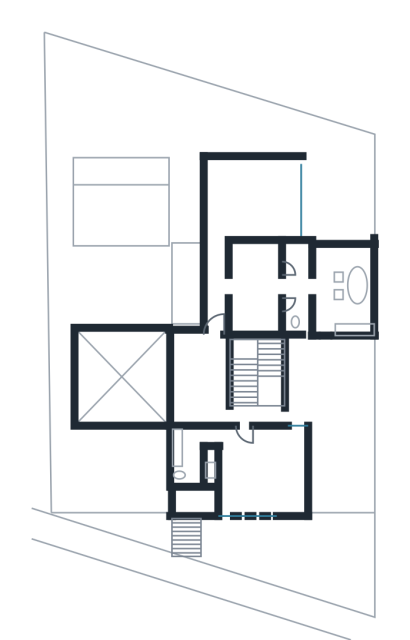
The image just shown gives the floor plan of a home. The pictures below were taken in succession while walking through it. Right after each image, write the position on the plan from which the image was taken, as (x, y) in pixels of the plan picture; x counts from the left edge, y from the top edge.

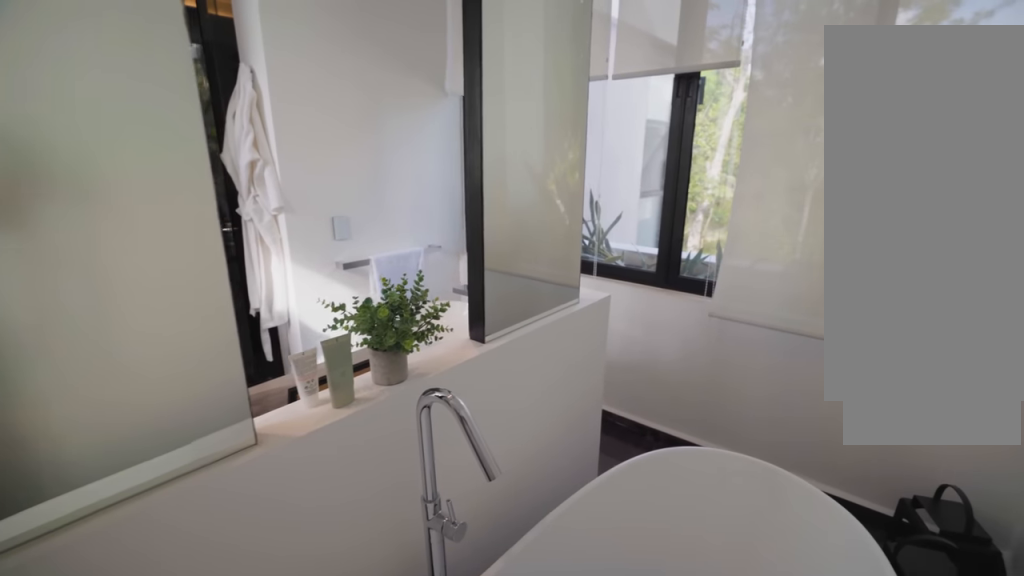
(360, 300)
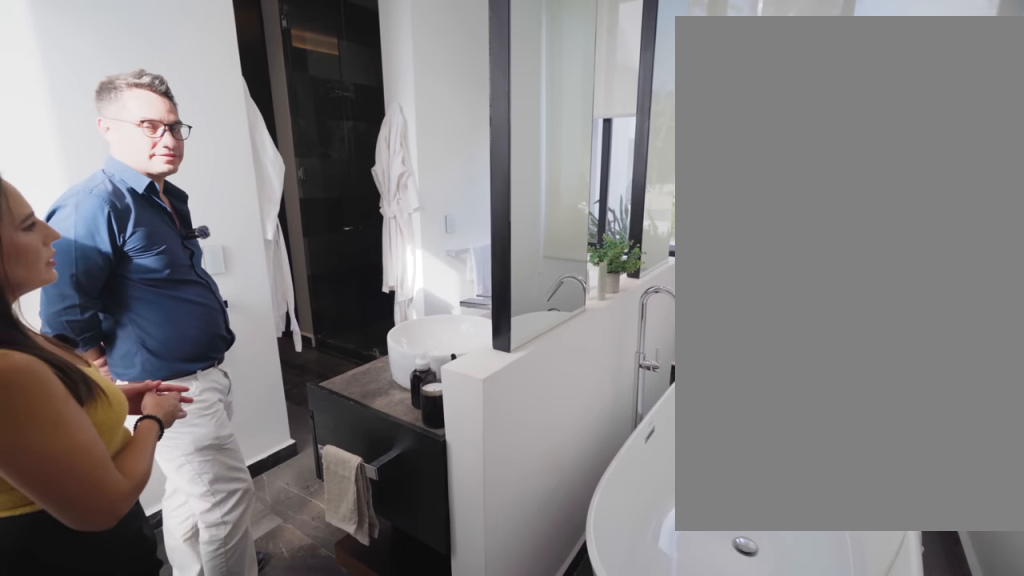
(354, 307)
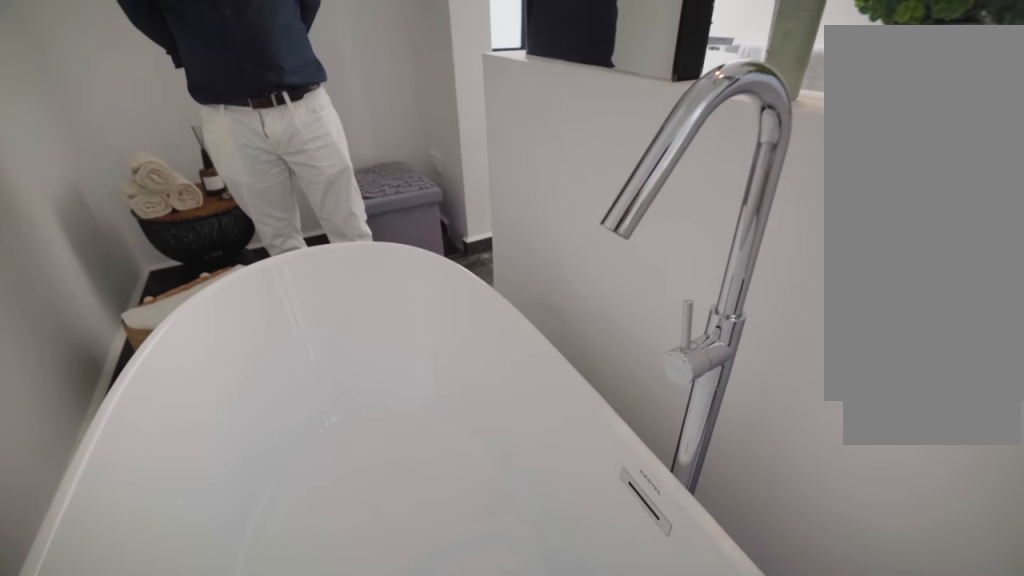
(354, 267)
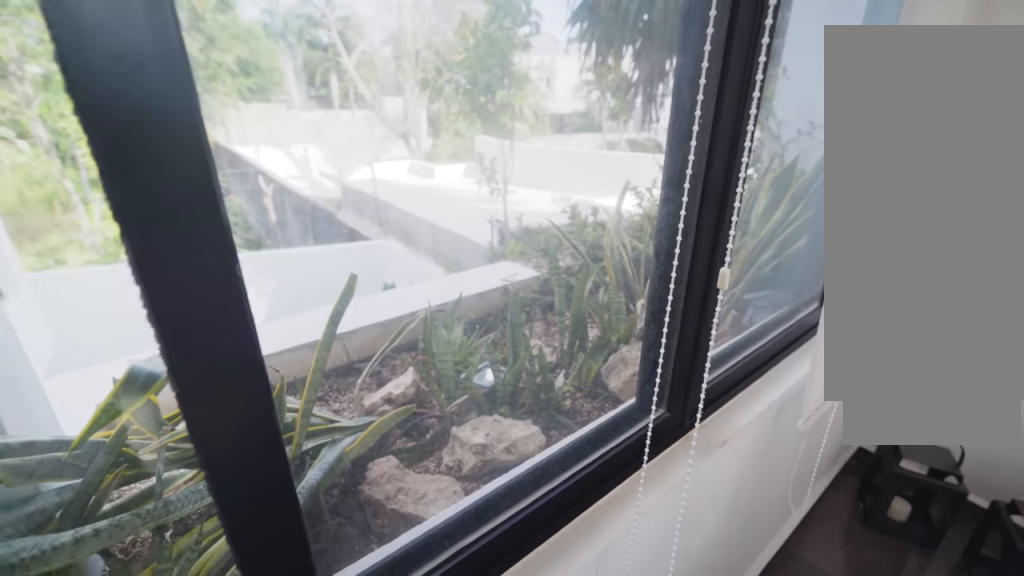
(324, 261)
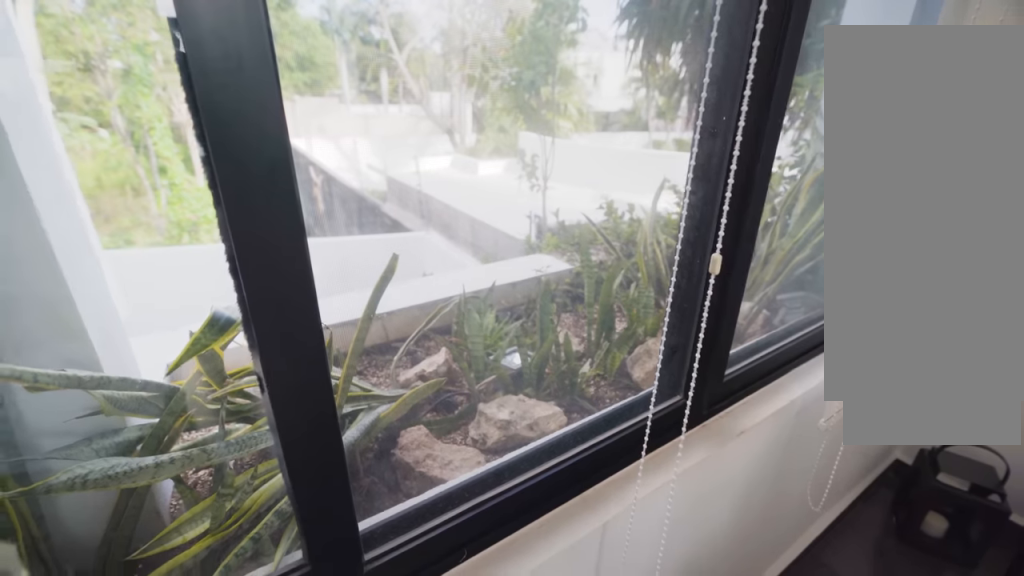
(324, 261)
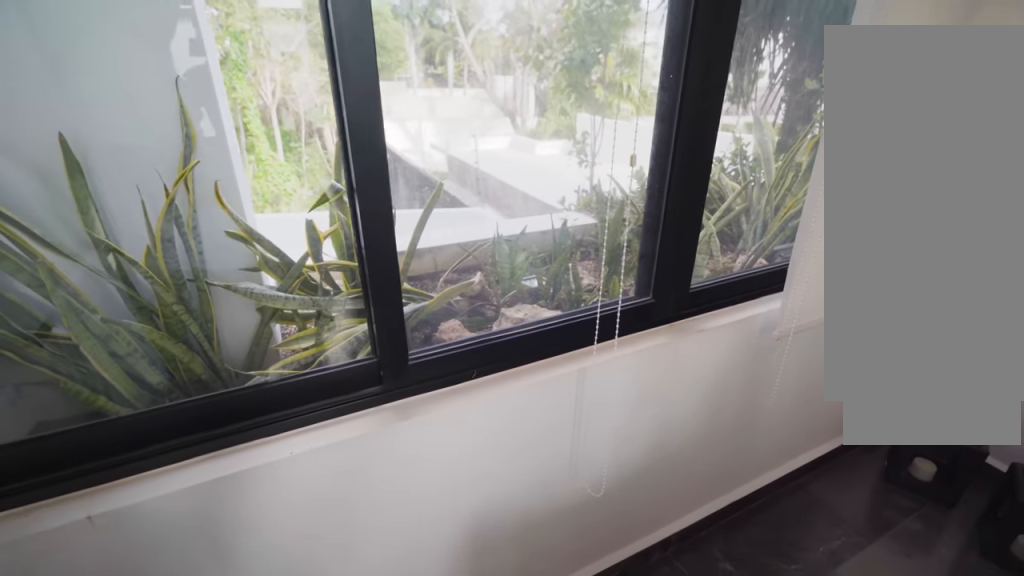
(324, 261)
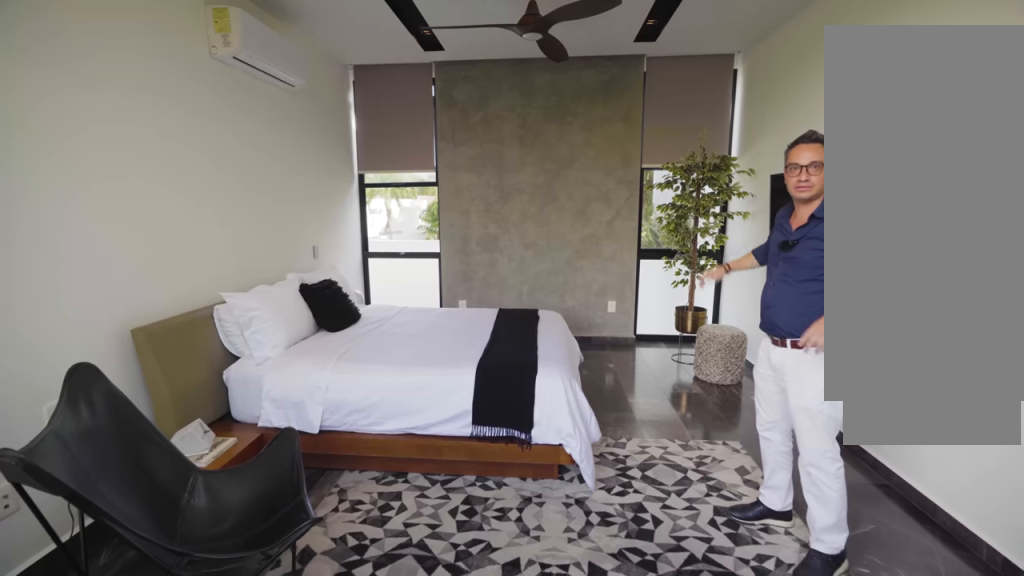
(210, 224)
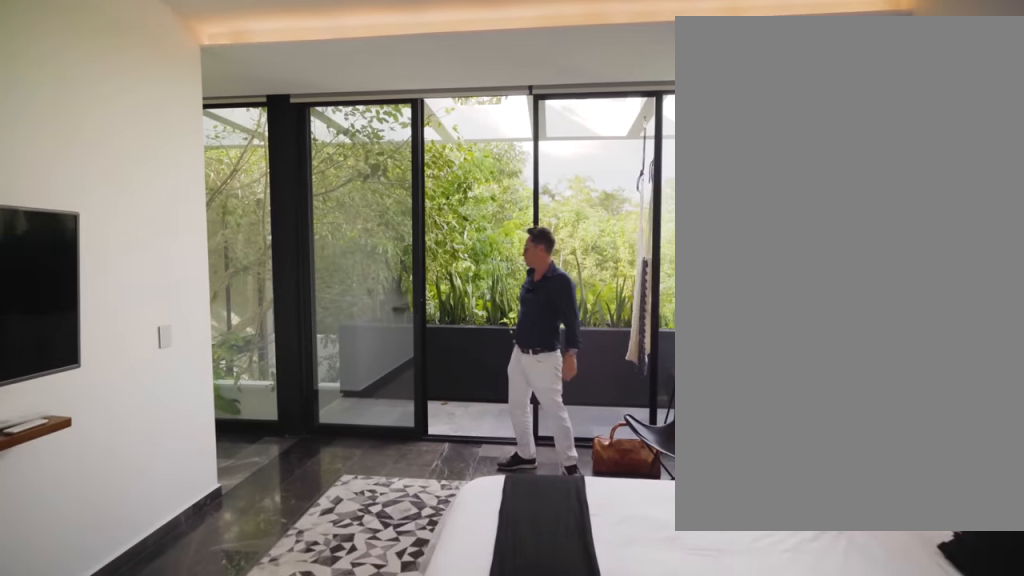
(291, 194)
